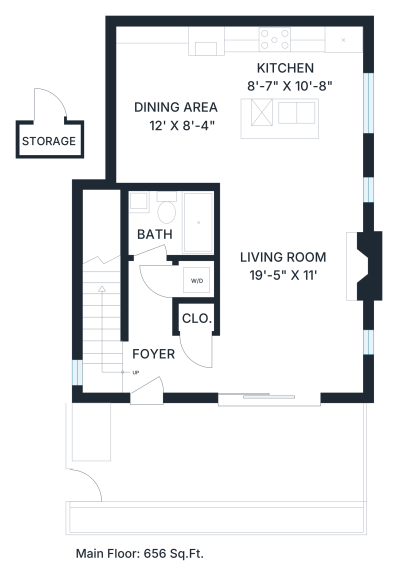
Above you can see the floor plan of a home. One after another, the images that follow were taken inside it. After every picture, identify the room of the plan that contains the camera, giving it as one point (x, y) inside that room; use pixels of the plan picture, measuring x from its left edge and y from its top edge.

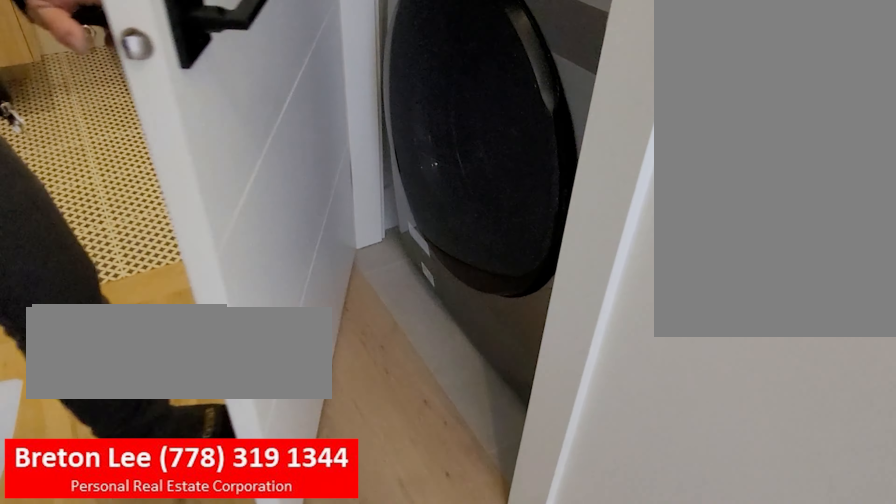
(198, 279)
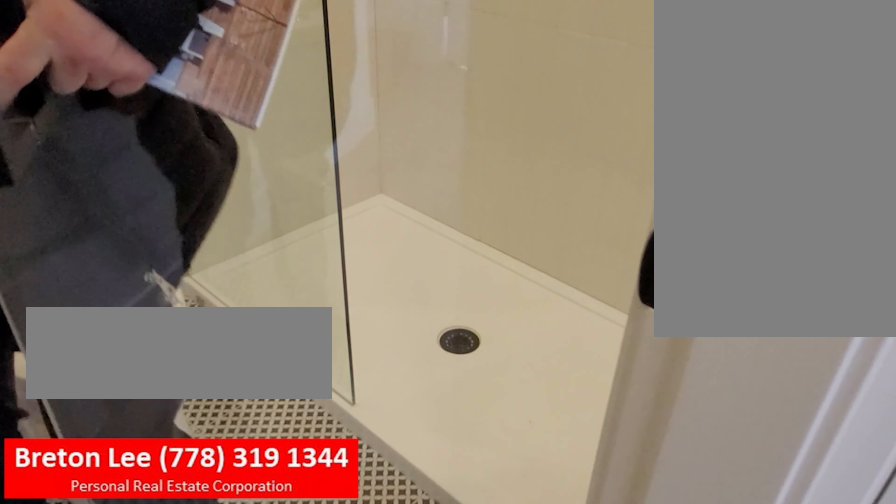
(155, 237)
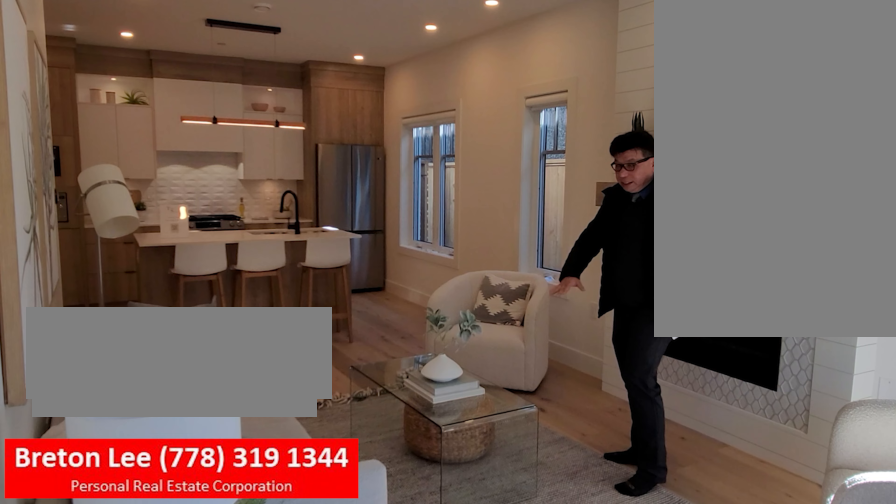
(280, 311)
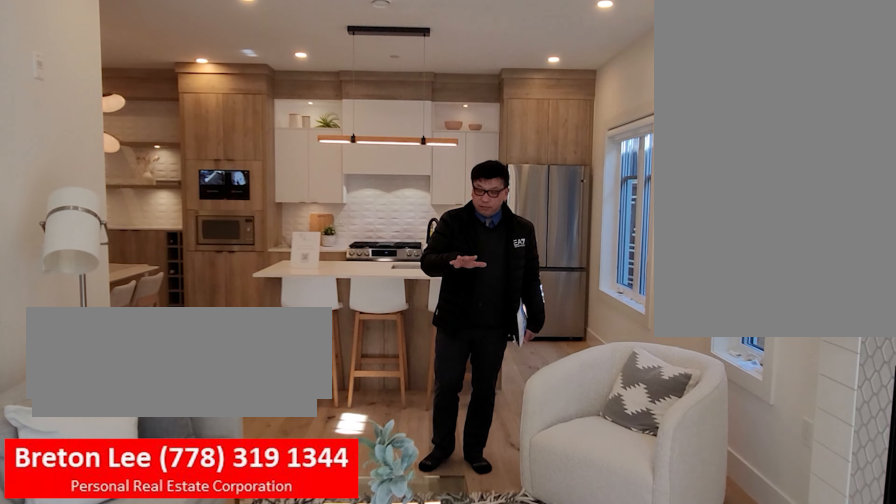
(280, 311)
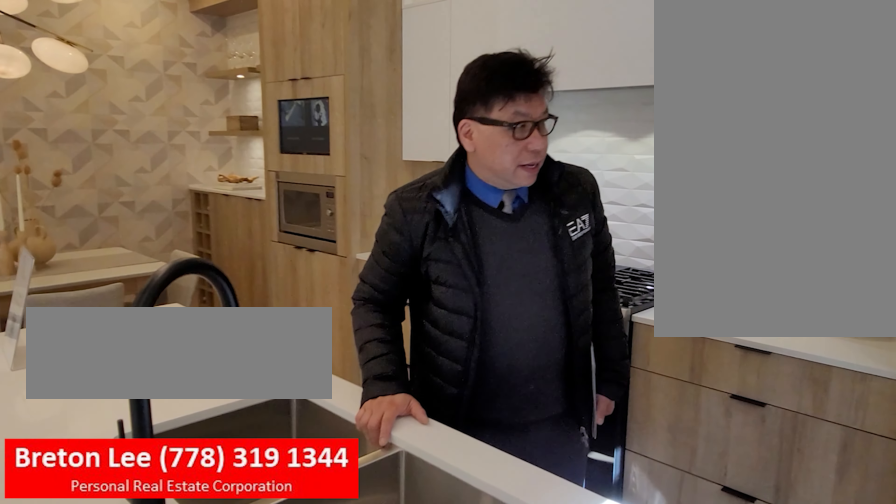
(340, 111)
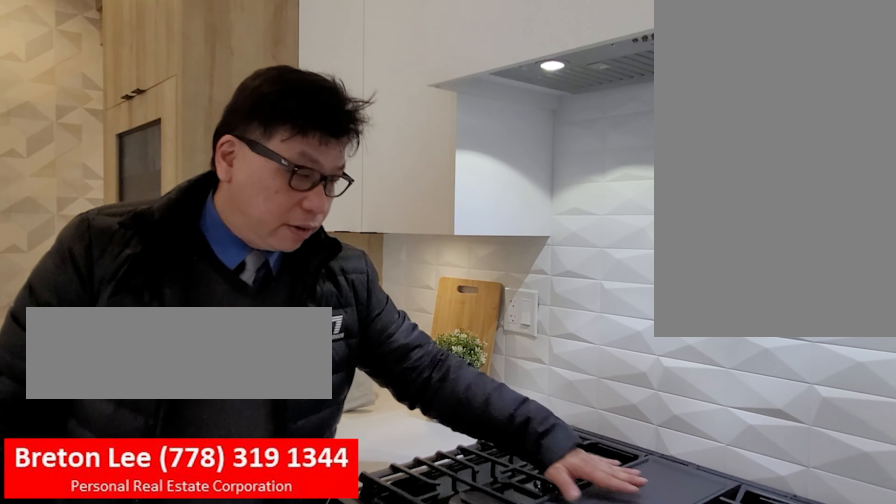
(340, 111)
